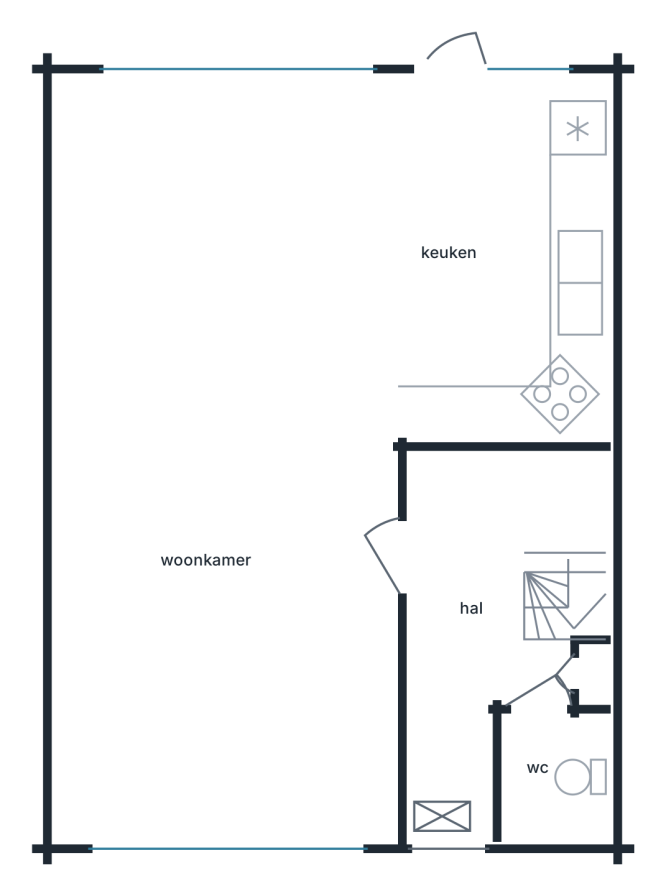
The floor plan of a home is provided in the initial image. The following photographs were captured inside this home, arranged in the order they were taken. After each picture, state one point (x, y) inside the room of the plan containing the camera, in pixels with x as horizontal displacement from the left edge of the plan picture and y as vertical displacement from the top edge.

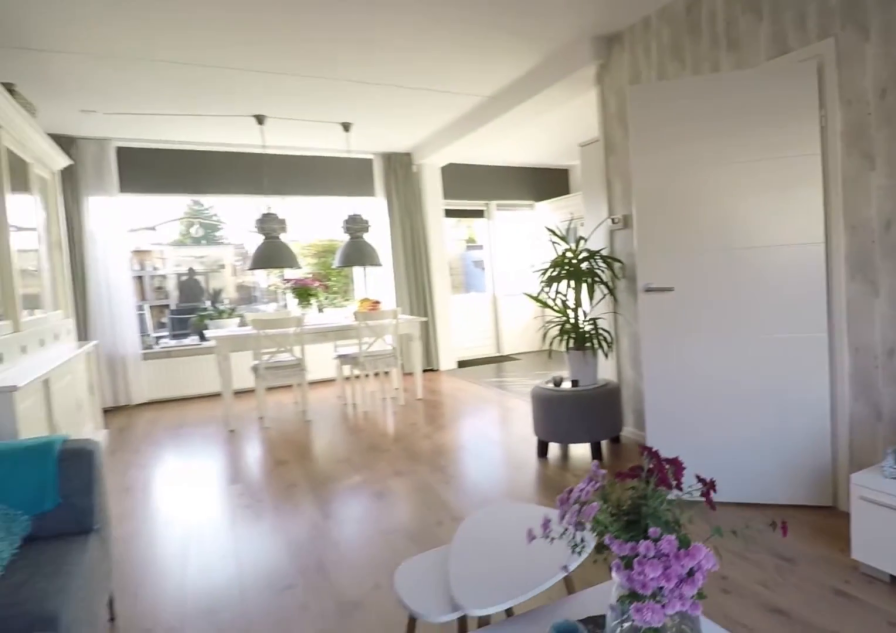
(153, 471)
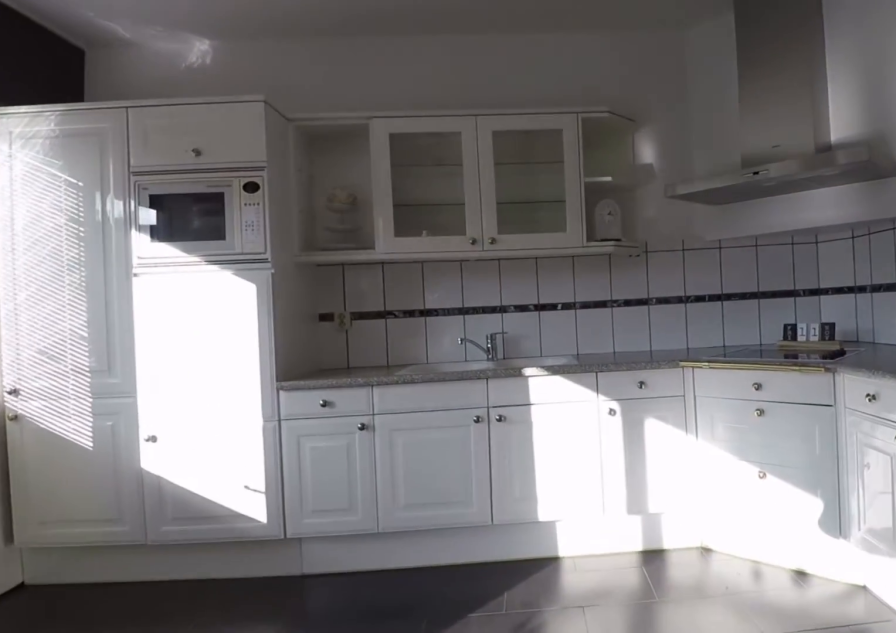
(153, 471)
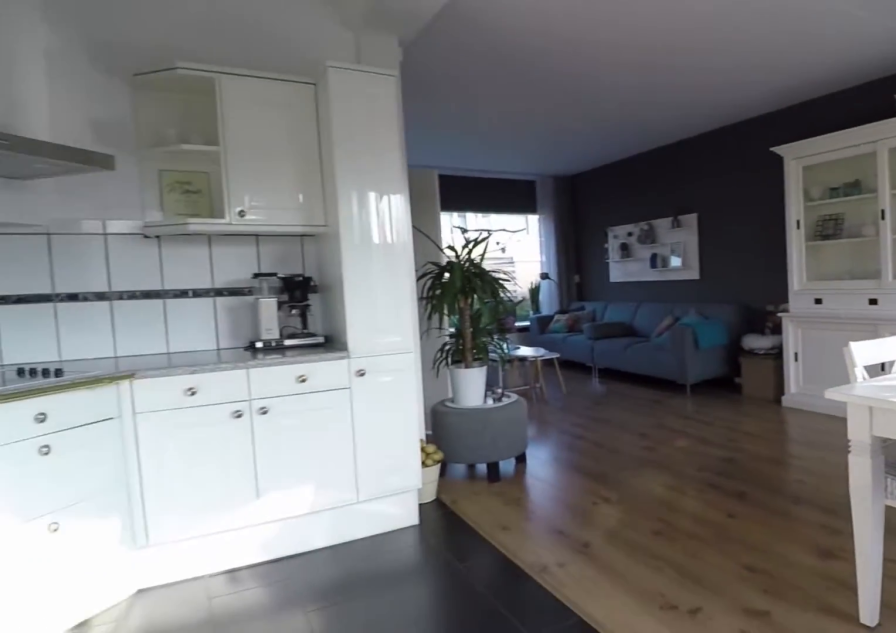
(502, 261)
